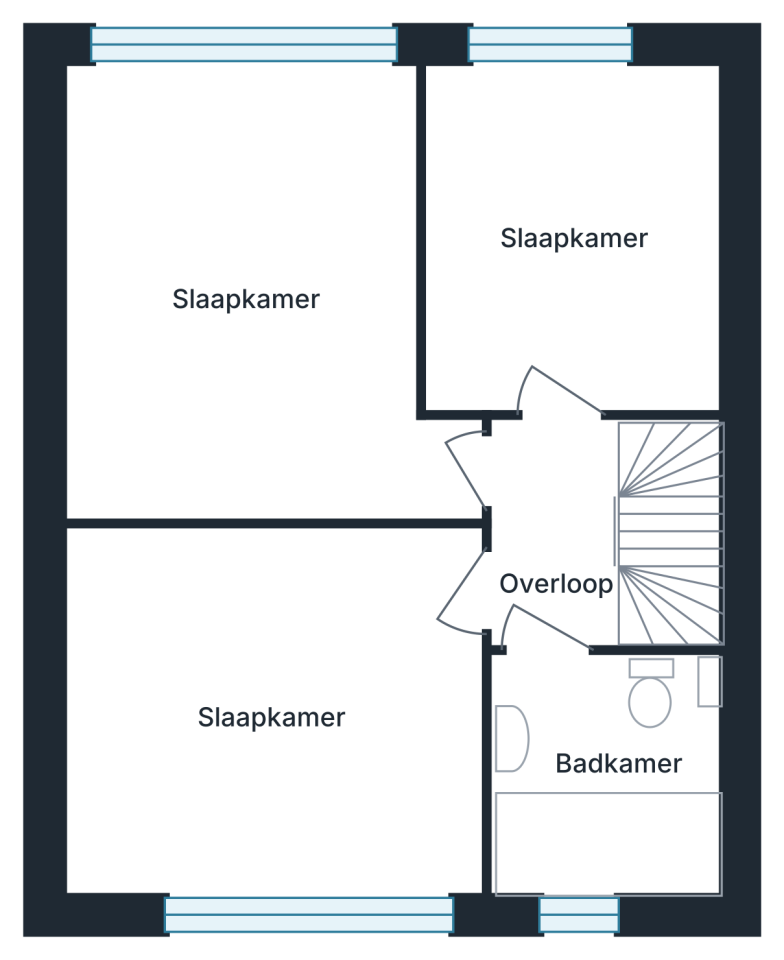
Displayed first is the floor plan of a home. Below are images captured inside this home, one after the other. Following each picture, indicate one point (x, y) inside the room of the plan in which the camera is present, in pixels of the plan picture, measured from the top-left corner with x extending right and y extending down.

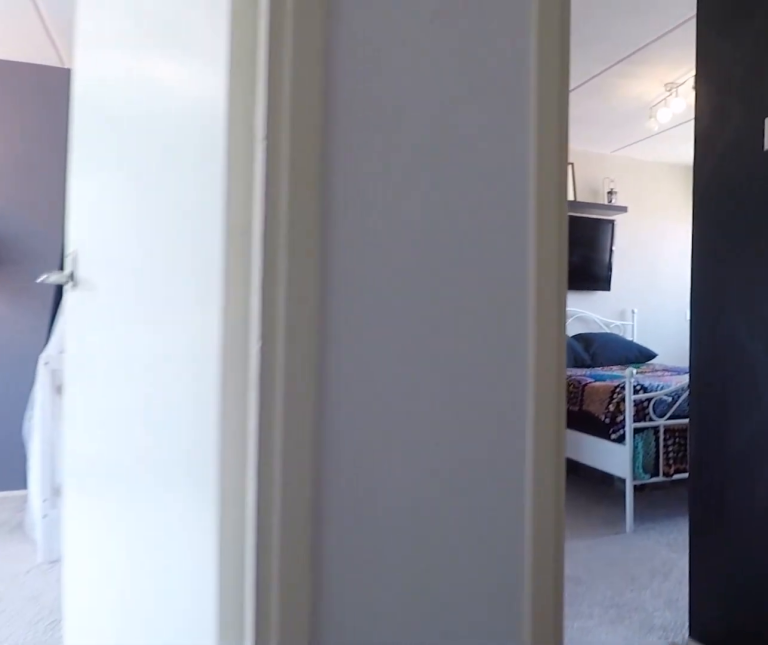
(554, 532)
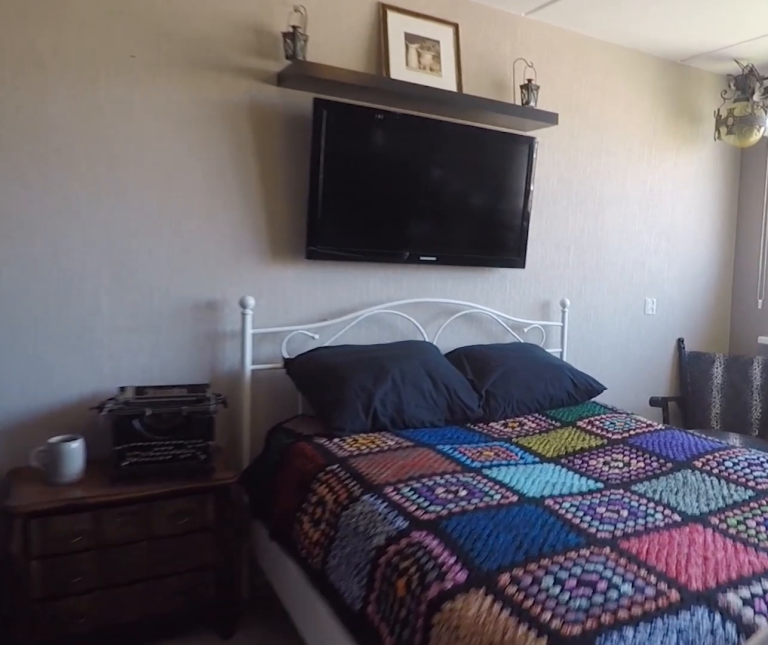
(164, 178)
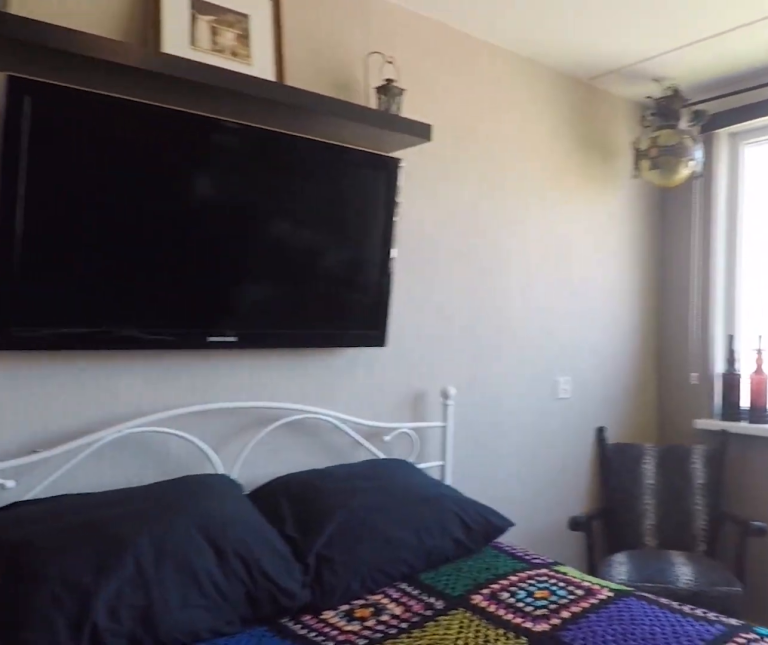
(164, 178)
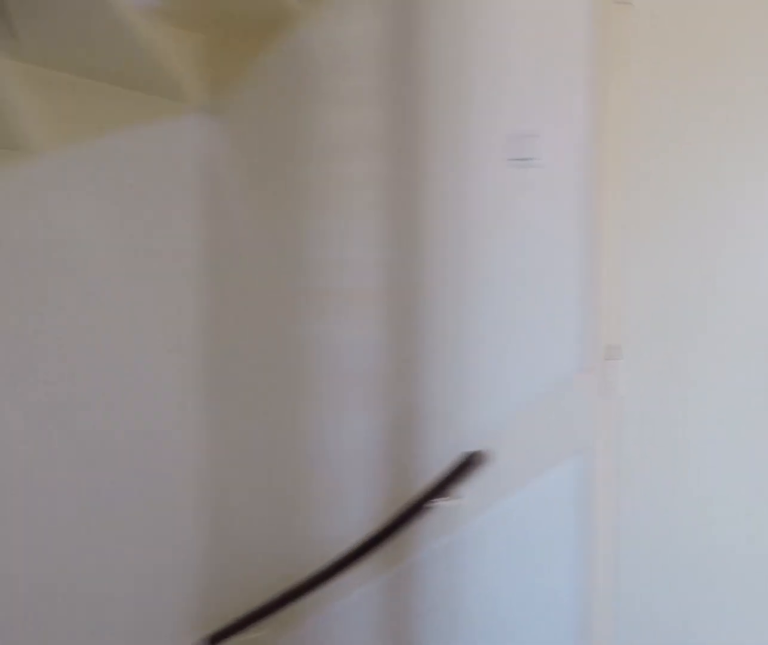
(554, 530)
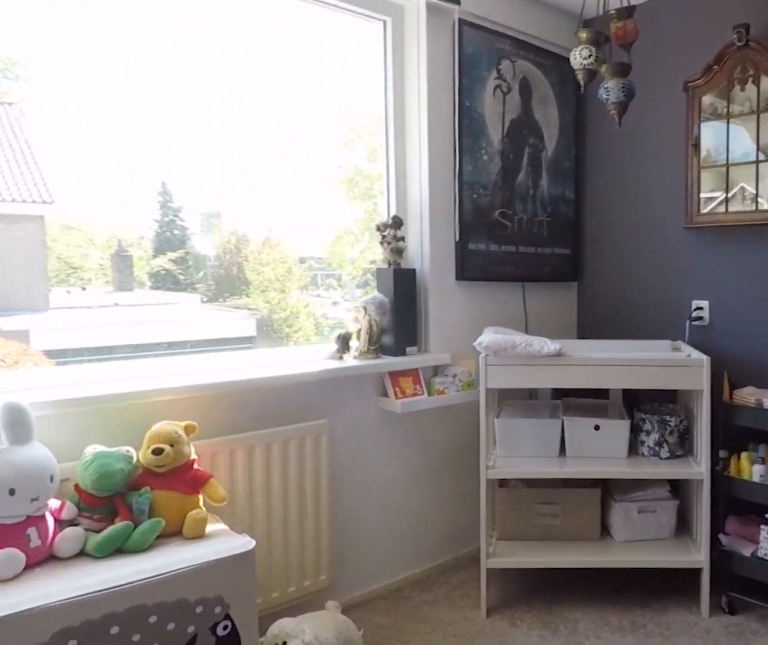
(269, 740)
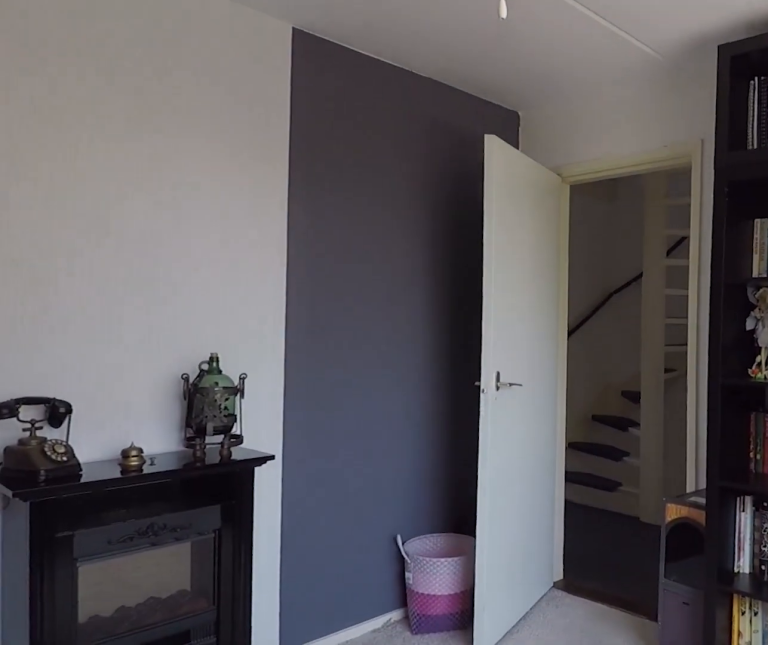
(269, 740)
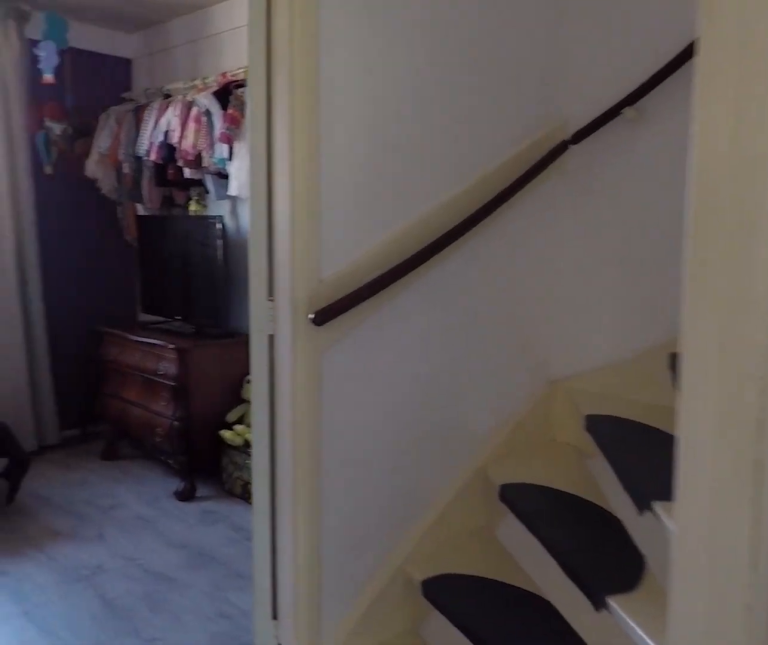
(554, 532)
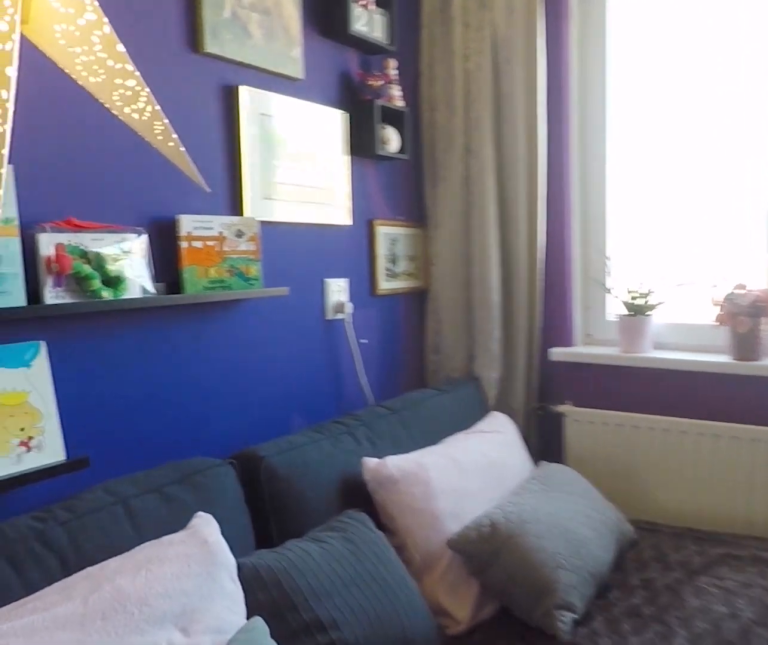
(574, 234)
